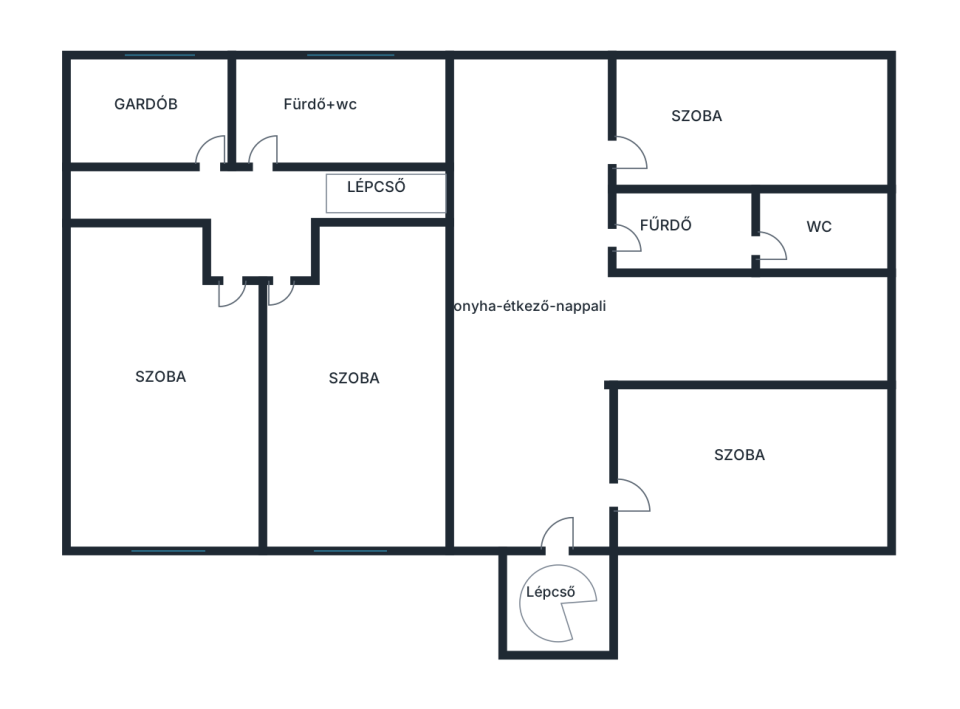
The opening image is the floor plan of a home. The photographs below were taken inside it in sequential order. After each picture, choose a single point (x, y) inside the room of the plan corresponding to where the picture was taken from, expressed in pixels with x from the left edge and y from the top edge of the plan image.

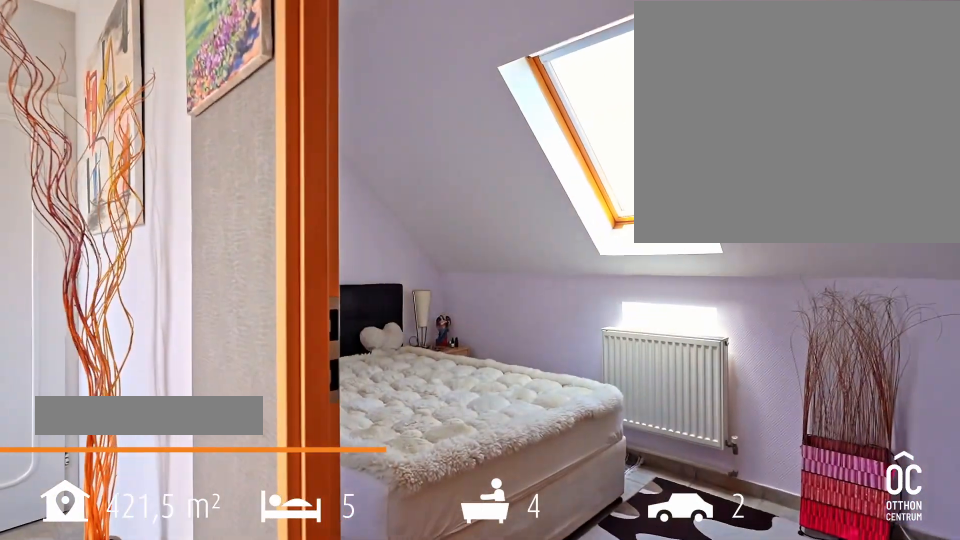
(753, 123)
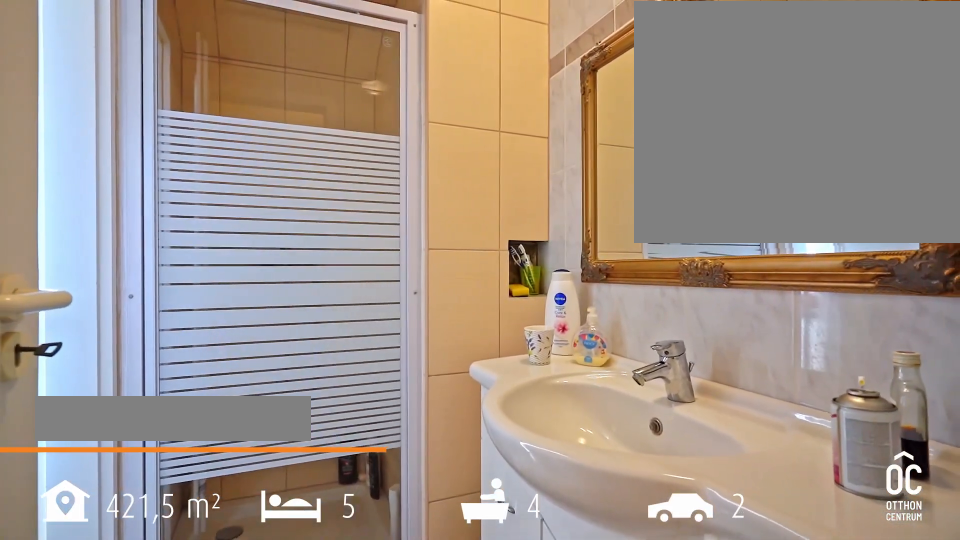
(683, 229)
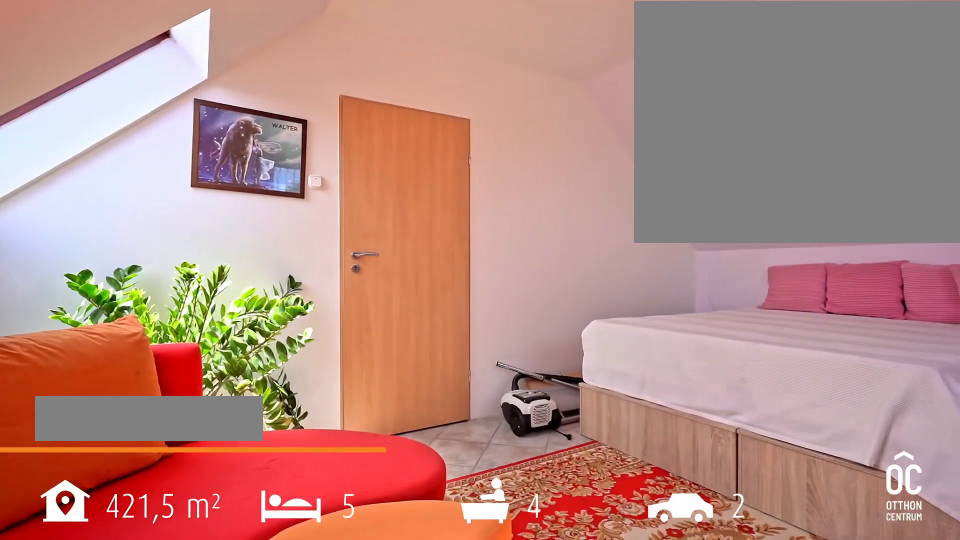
(753, 469)
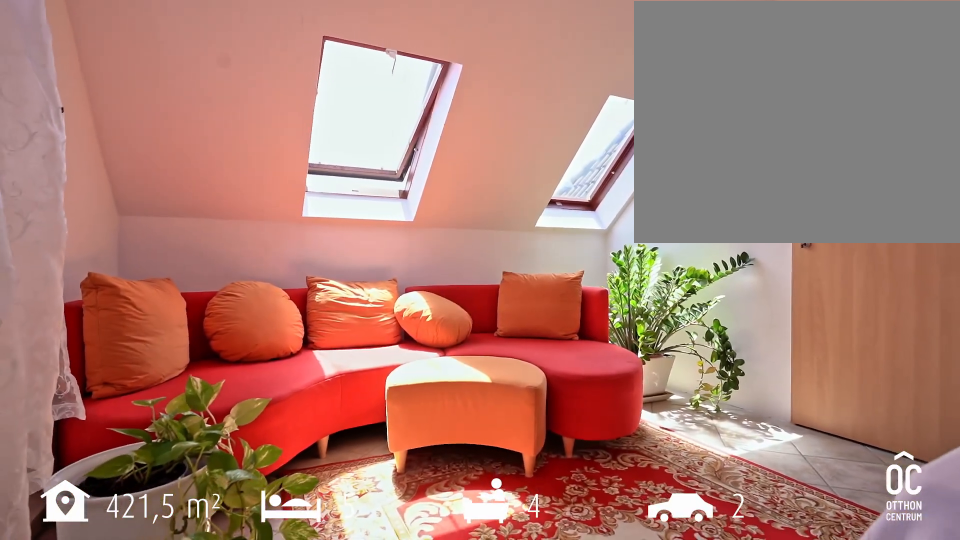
(753, 469)
